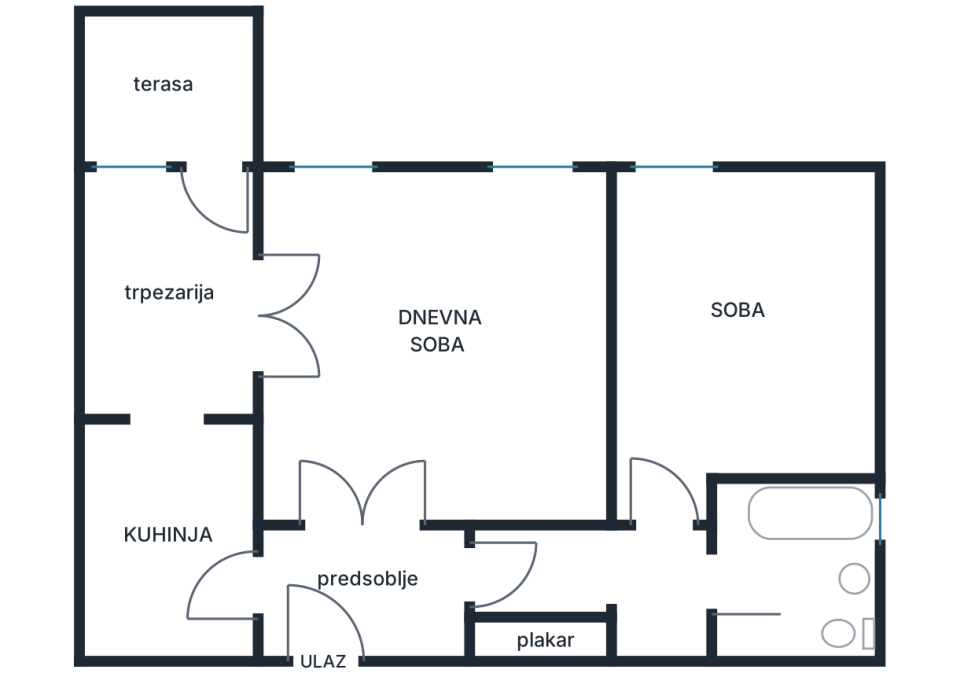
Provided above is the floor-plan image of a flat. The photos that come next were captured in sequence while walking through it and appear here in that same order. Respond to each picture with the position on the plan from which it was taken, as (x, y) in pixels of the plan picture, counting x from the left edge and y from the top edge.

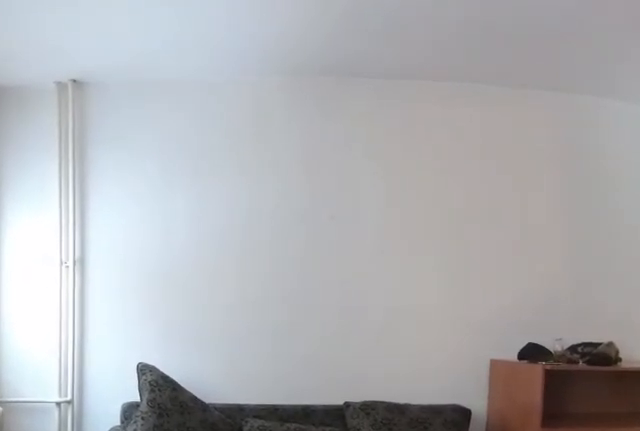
(317, 312)
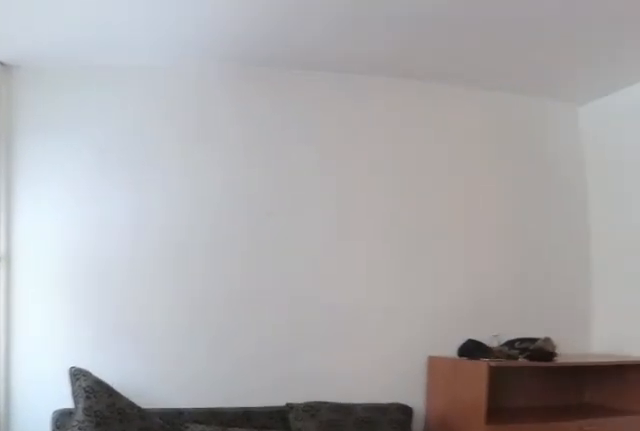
(344, 294)
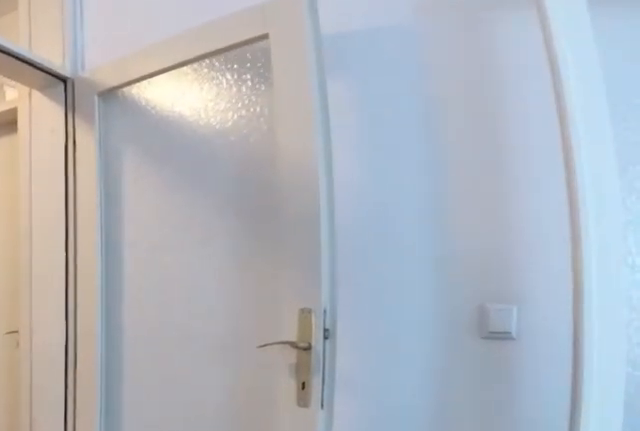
(384, 411)
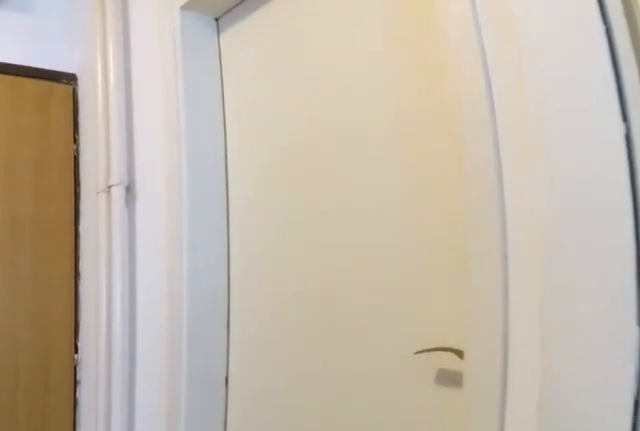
(385, 492)
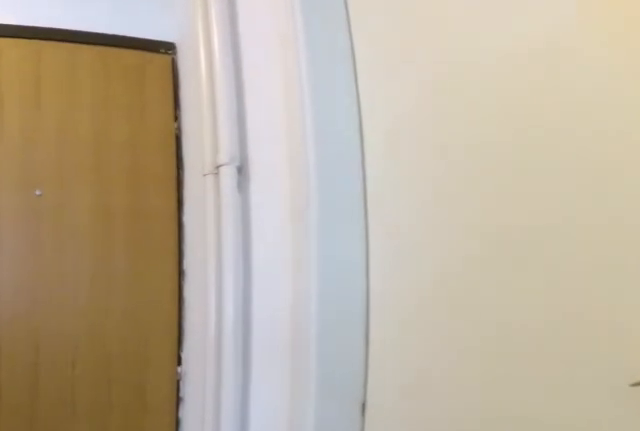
(385, 508)
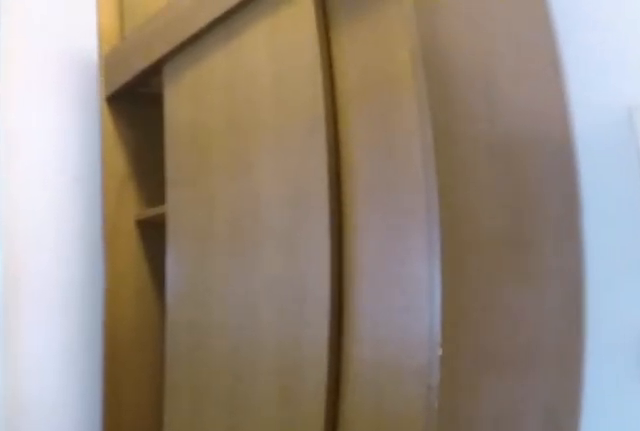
(358, 570)
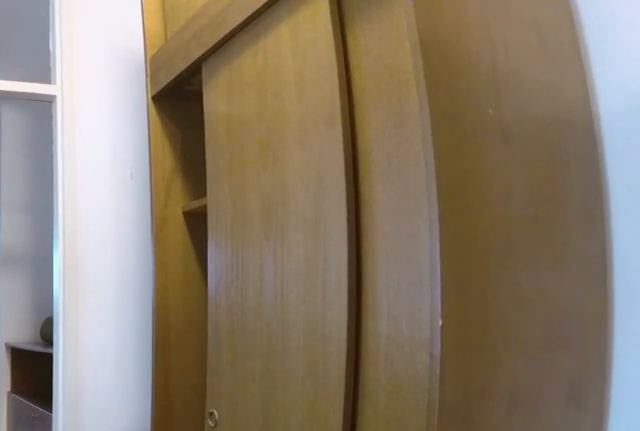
(356, 584)
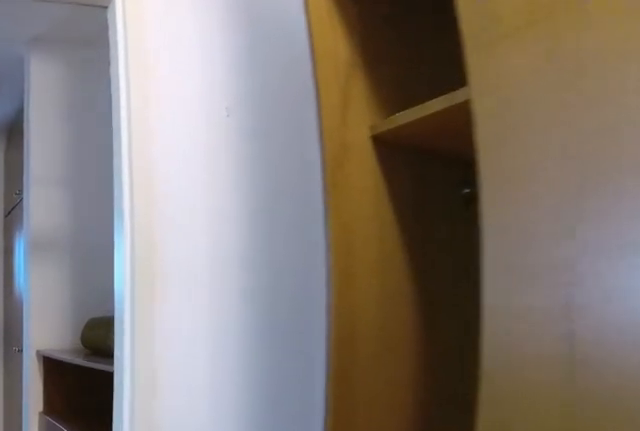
(388, 584)
